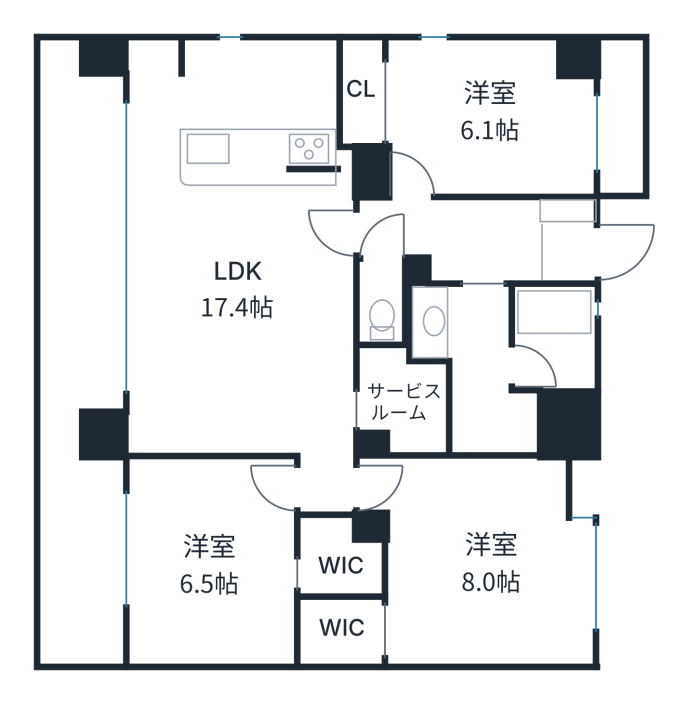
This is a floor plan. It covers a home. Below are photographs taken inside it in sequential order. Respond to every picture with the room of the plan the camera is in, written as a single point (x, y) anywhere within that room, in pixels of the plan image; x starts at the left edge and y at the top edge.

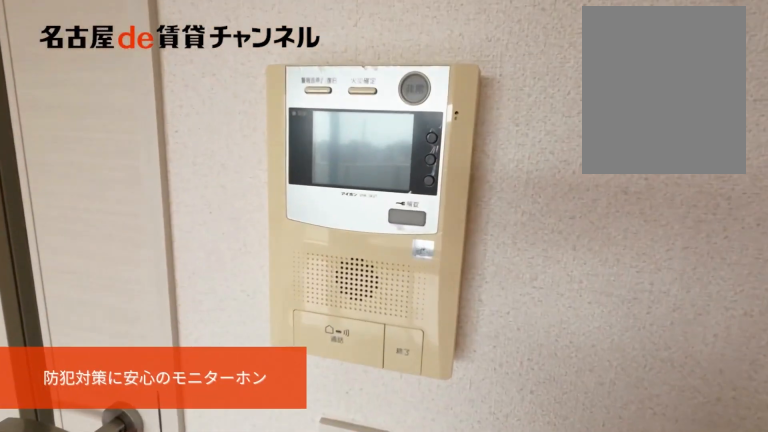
(237, 246)
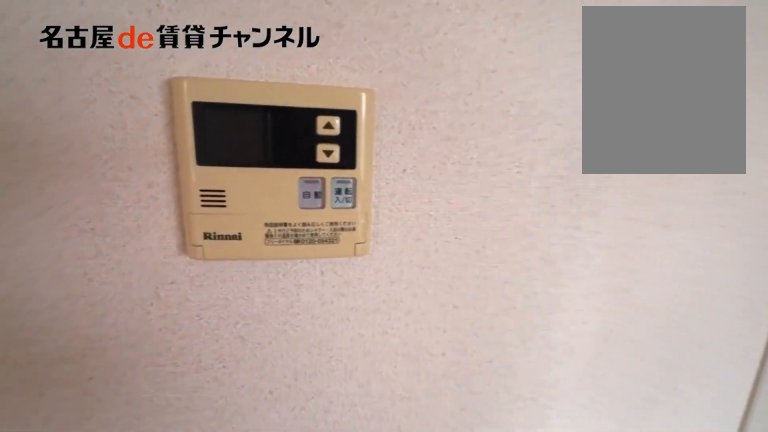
(237, 246)
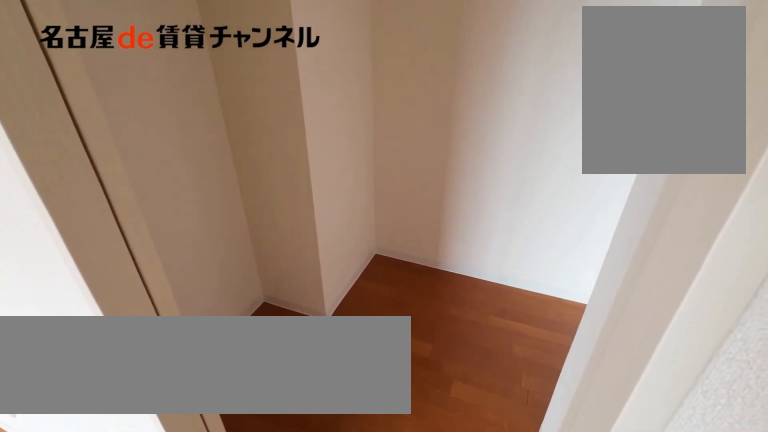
(401, 401)
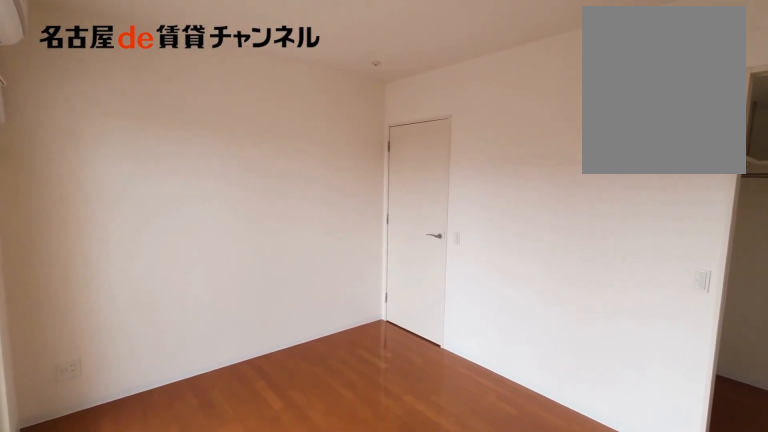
(234, 572)
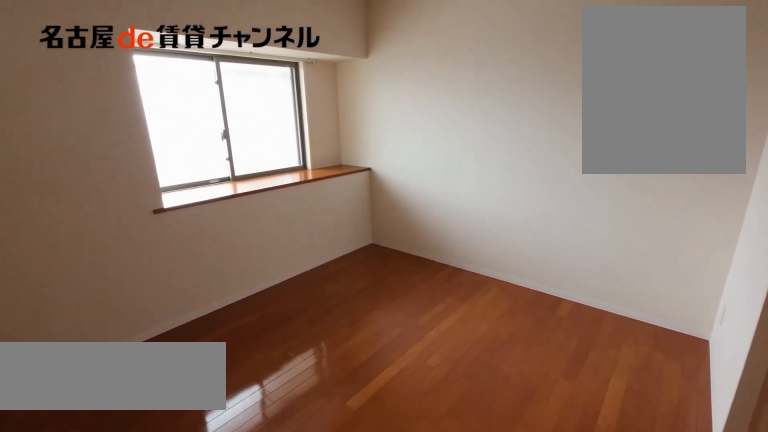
(460, 557)
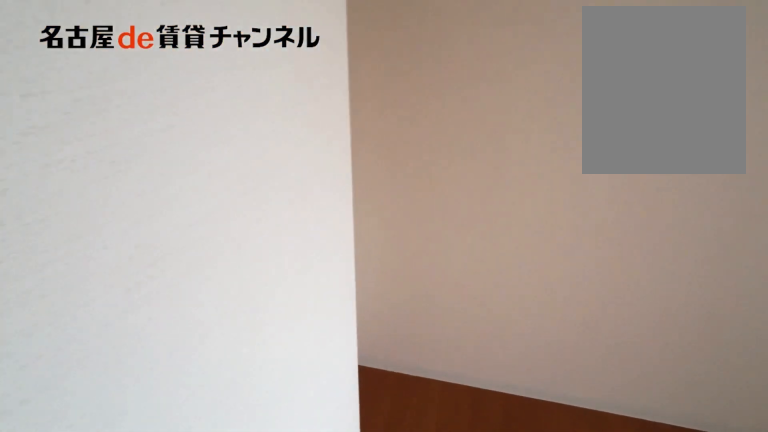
(460, 557)
